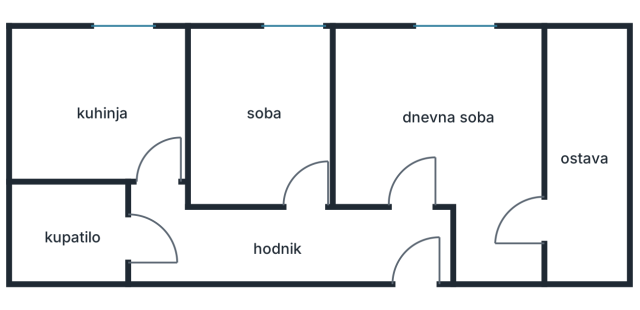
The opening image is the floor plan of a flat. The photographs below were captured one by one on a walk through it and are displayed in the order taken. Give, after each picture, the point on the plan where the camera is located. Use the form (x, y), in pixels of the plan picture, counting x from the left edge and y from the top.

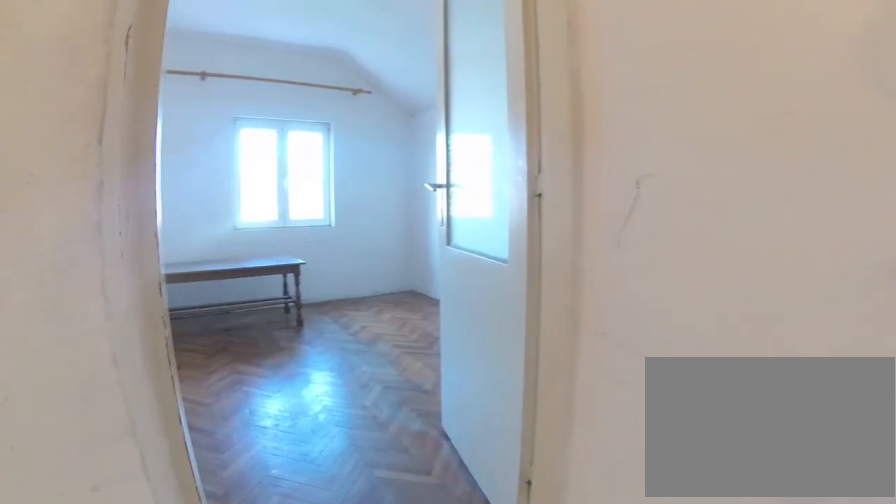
(410, 259)
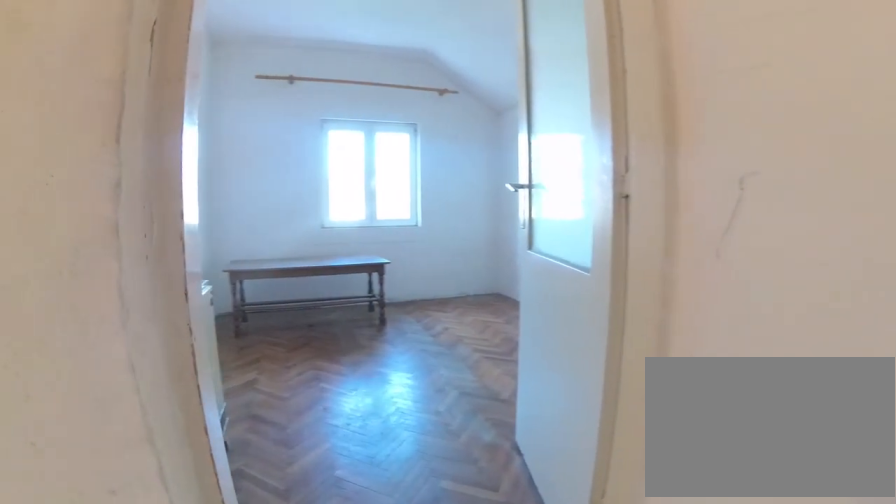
(412, 253)
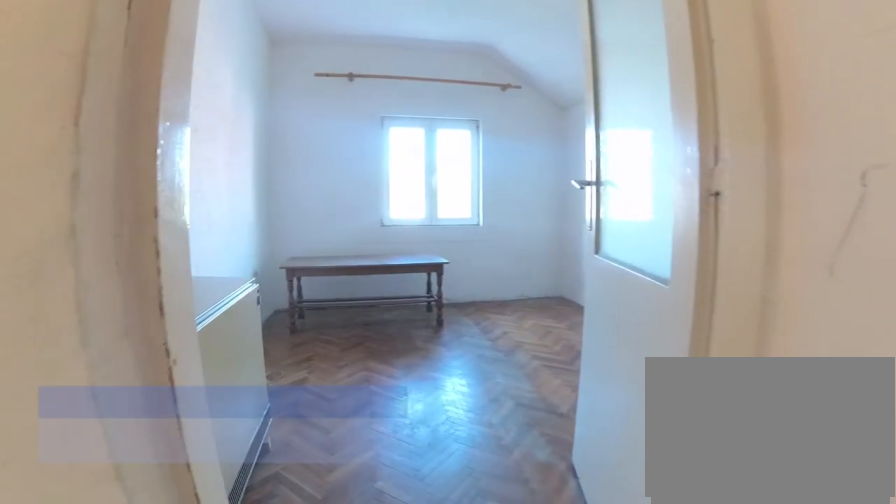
(412, 247)
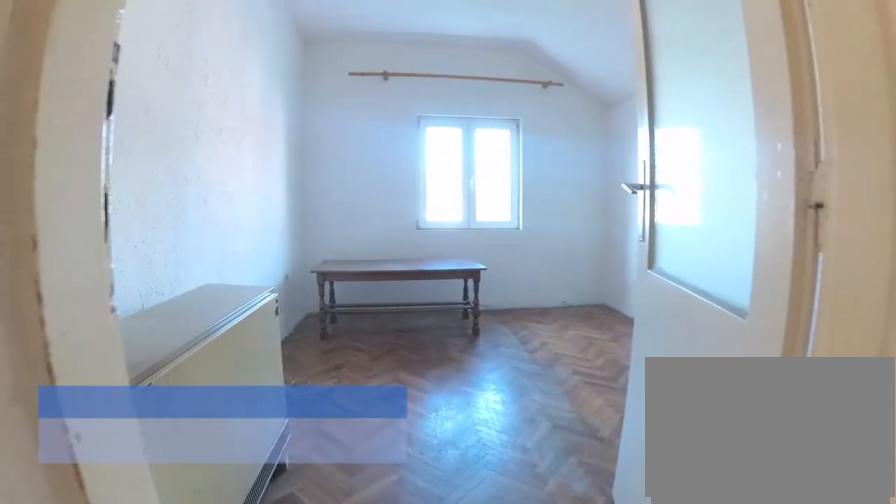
(413, 242)
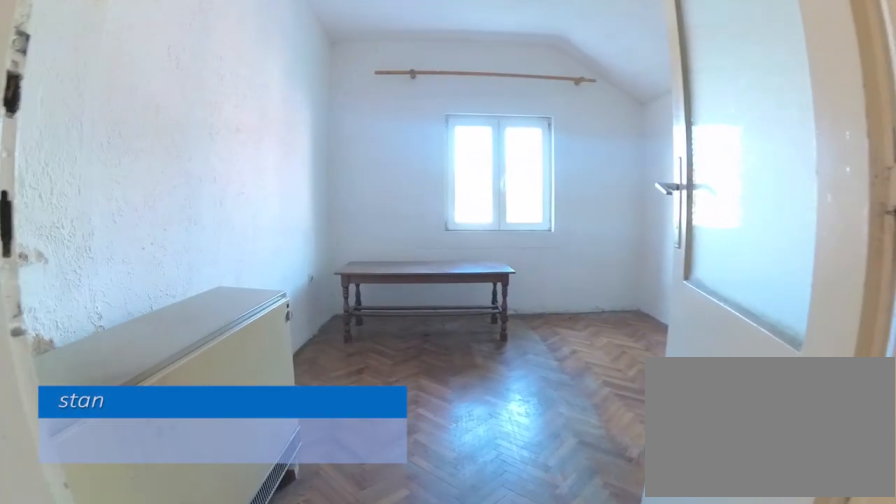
(413, 236)
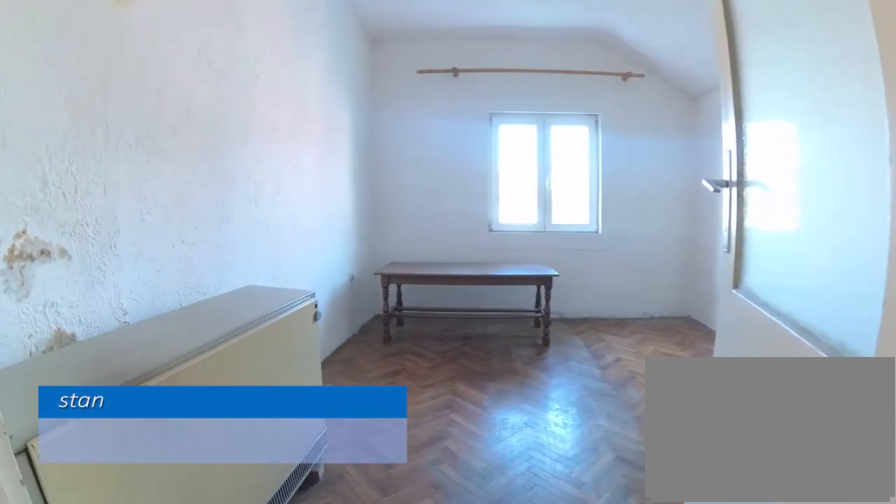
(414, 230)
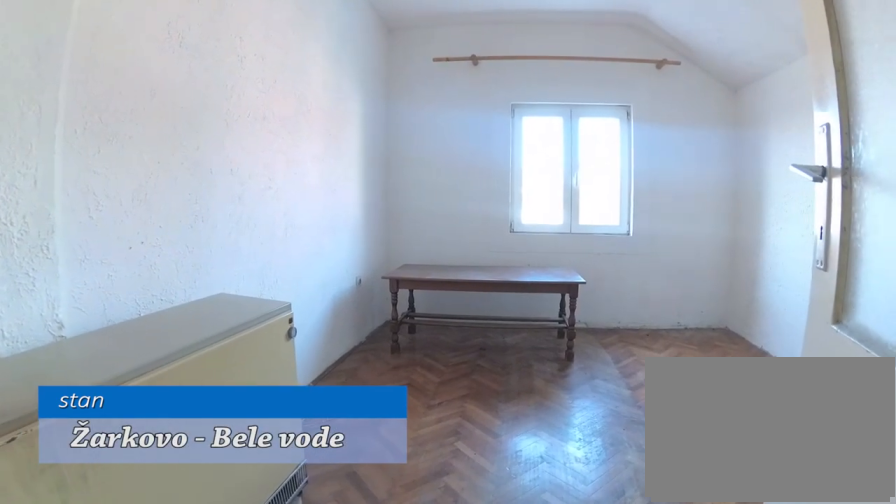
(414, 215)
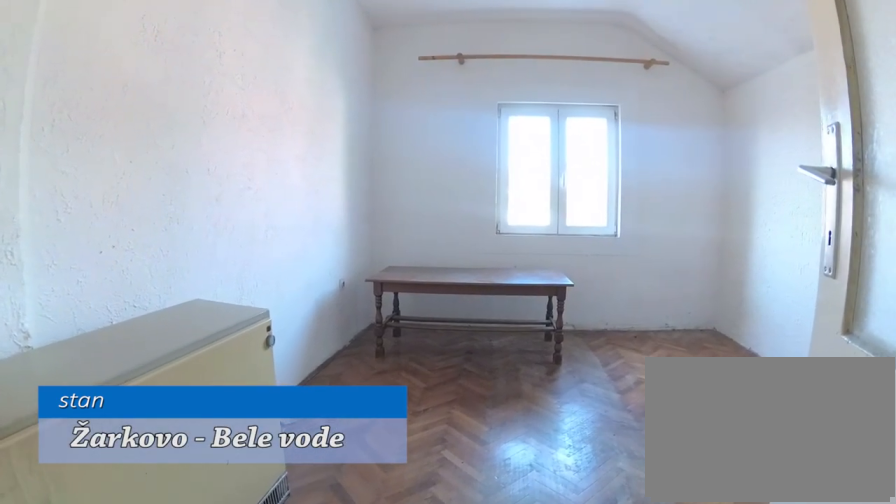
(413, 211)
